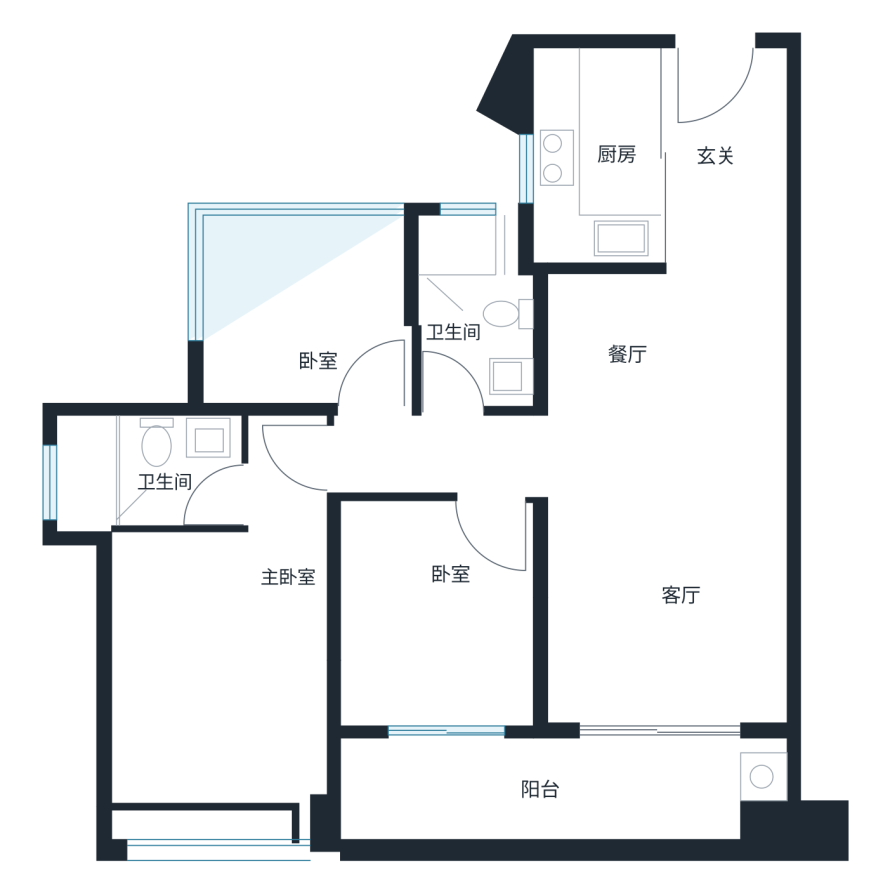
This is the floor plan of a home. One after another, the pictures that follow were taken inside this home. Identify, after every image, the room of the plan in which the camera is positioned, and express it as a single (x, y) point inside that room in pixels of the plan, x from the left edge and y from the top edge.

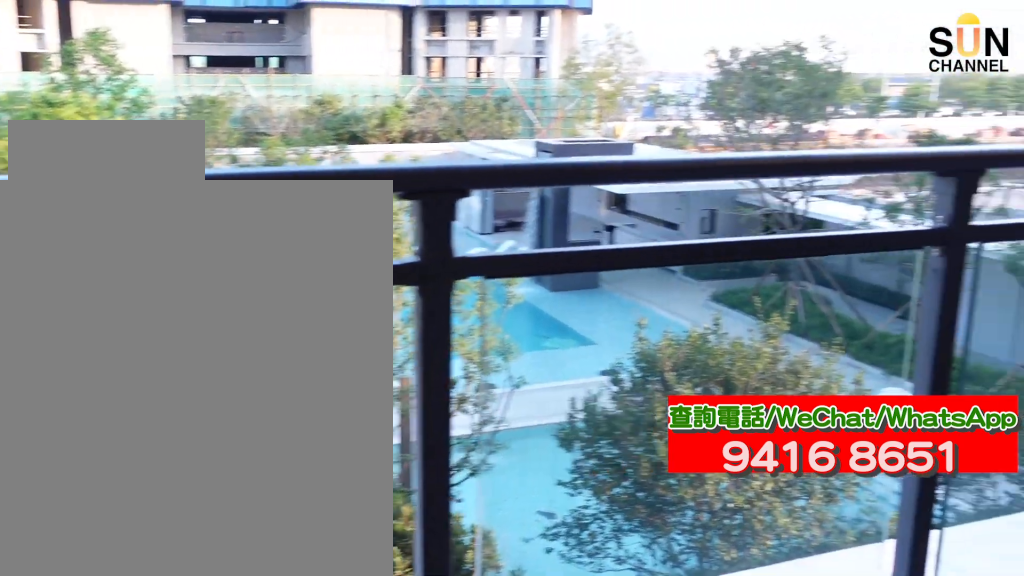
(559, 795)
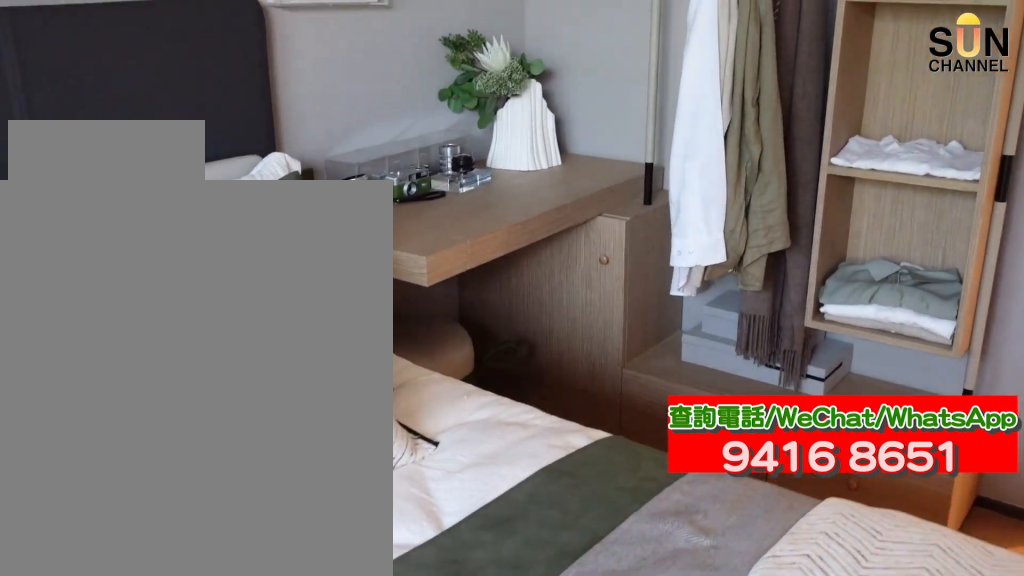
(442, 619)
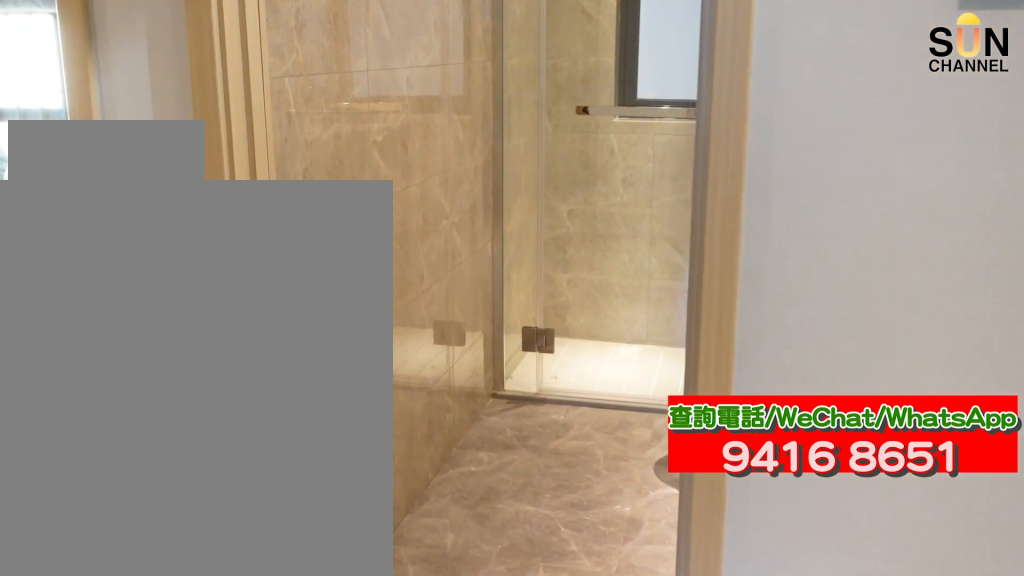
(476, 312)
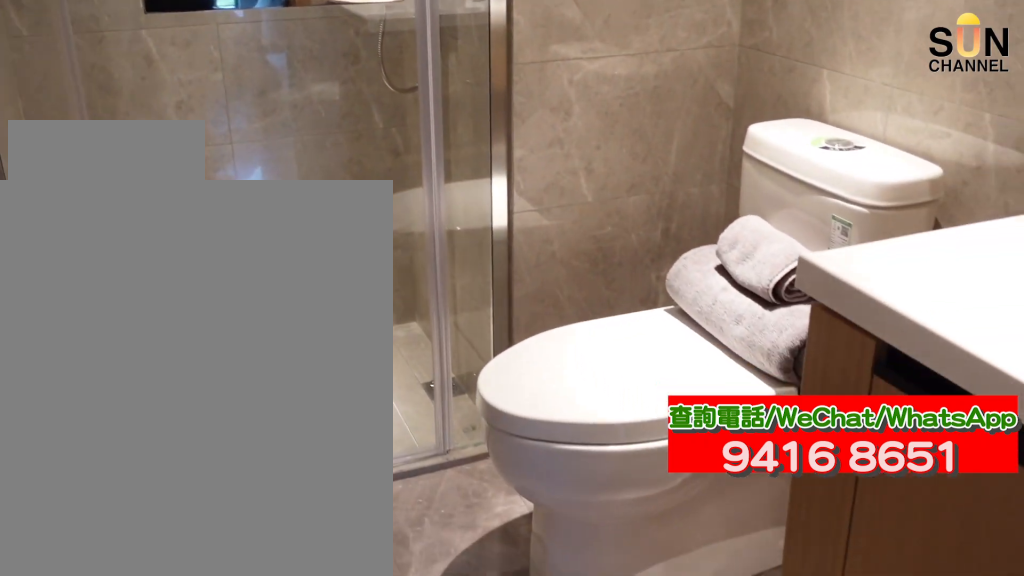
(476, 312)
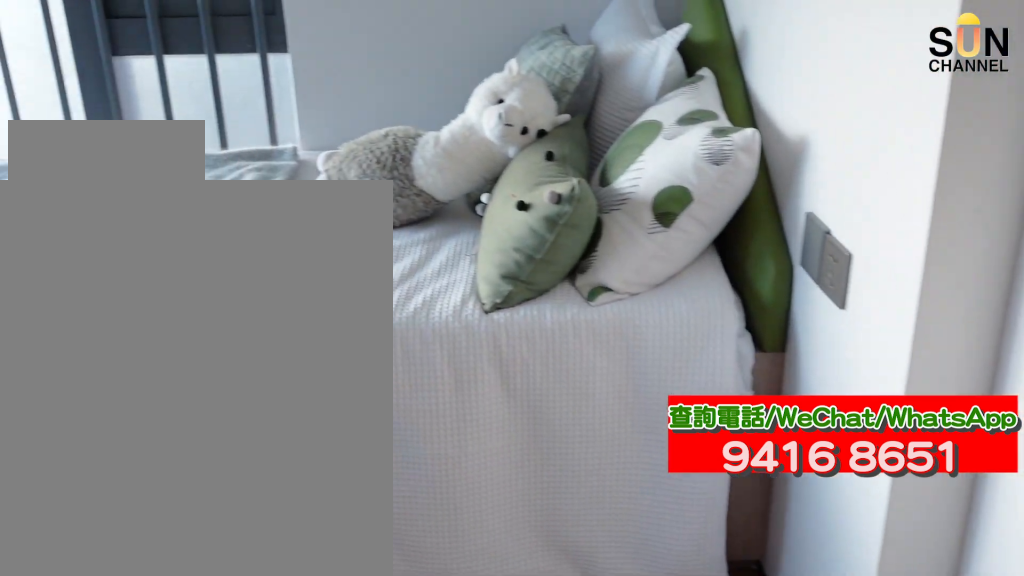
(304, 309)
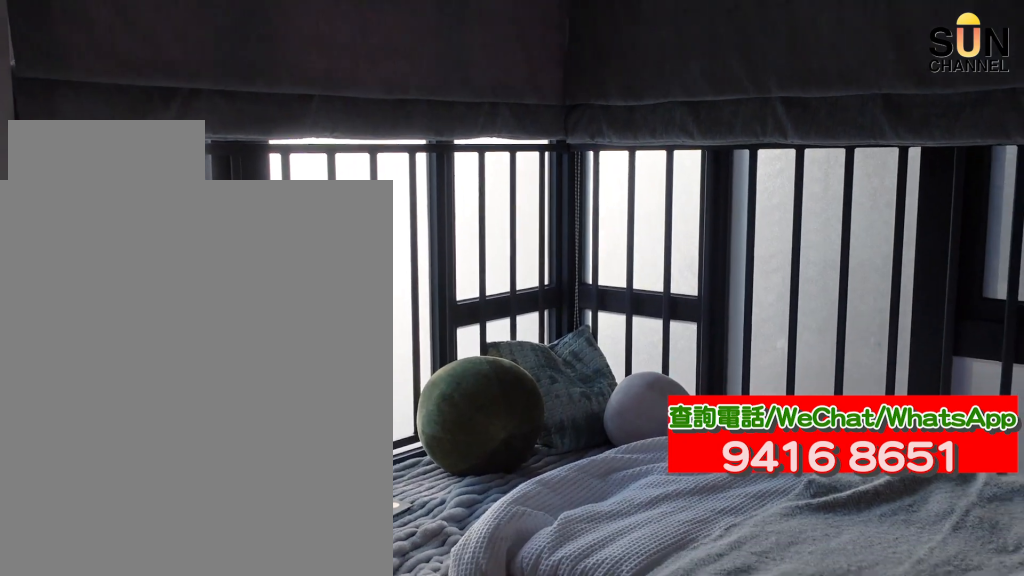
(304, 309)
